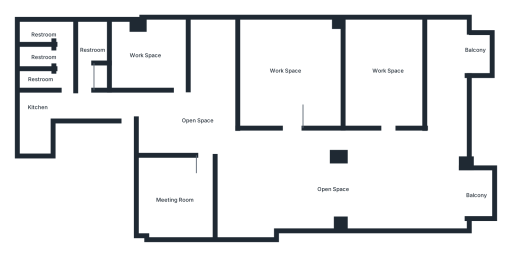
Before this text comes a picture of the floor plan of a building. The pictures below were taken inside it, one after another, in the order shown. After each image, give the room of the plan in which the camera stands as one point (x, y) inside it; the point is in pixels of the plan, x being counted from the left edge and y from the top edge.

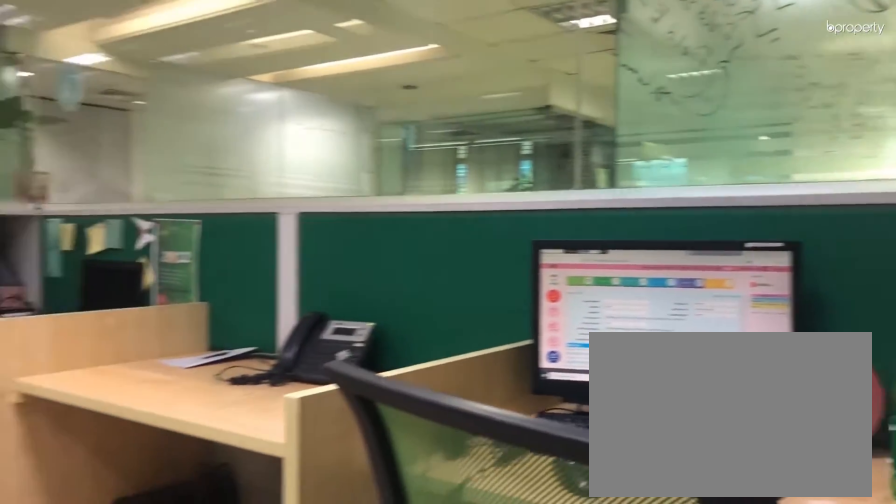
(293, 86)
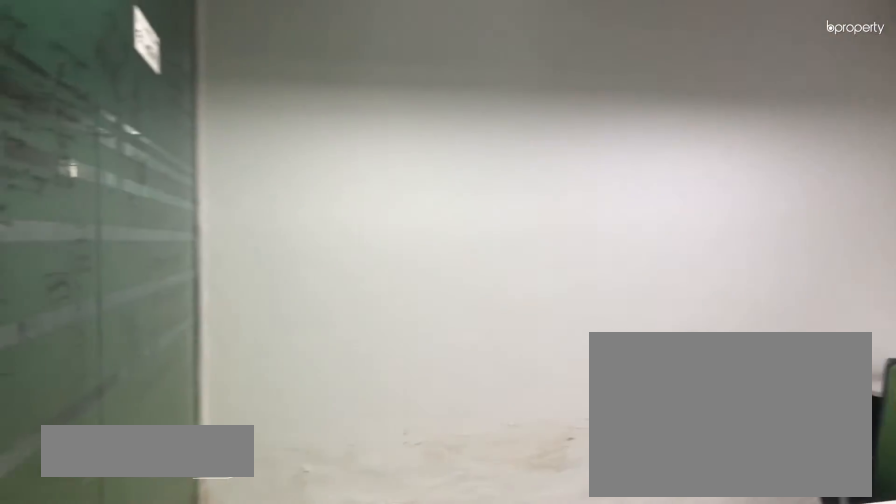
(153, 56)
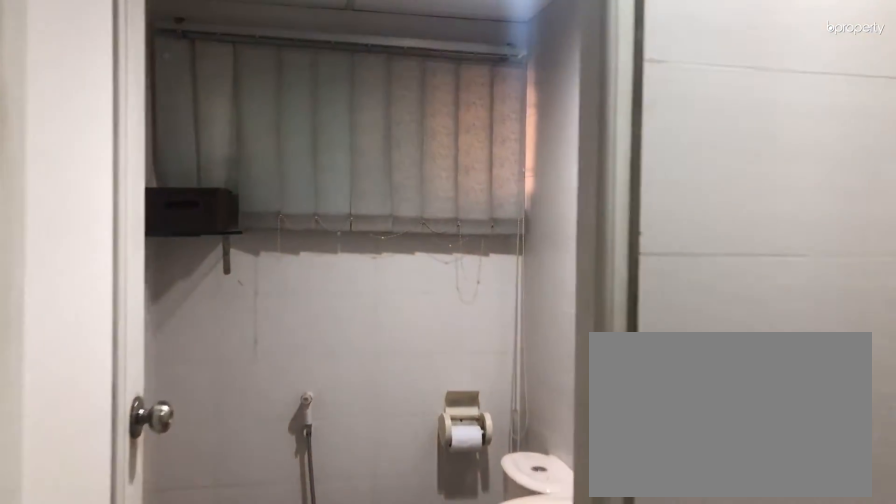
(87, 48)
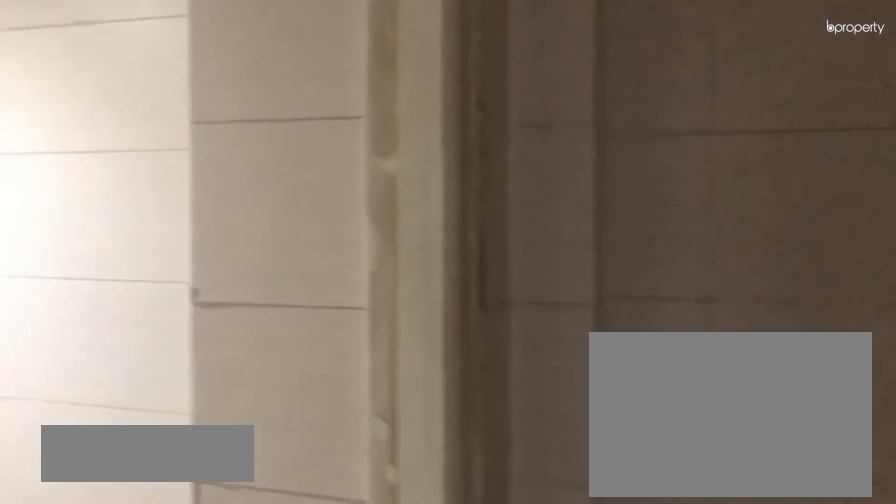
(49, 31)
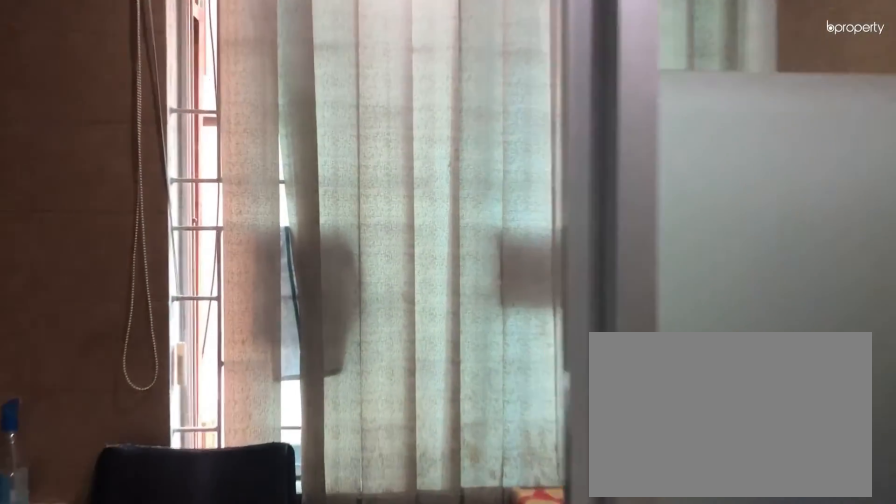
(34, 134)
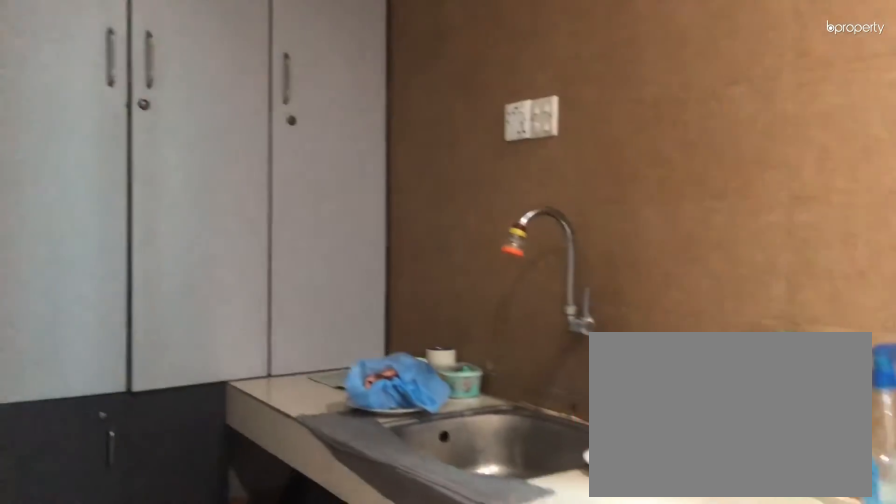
(34, 134)
